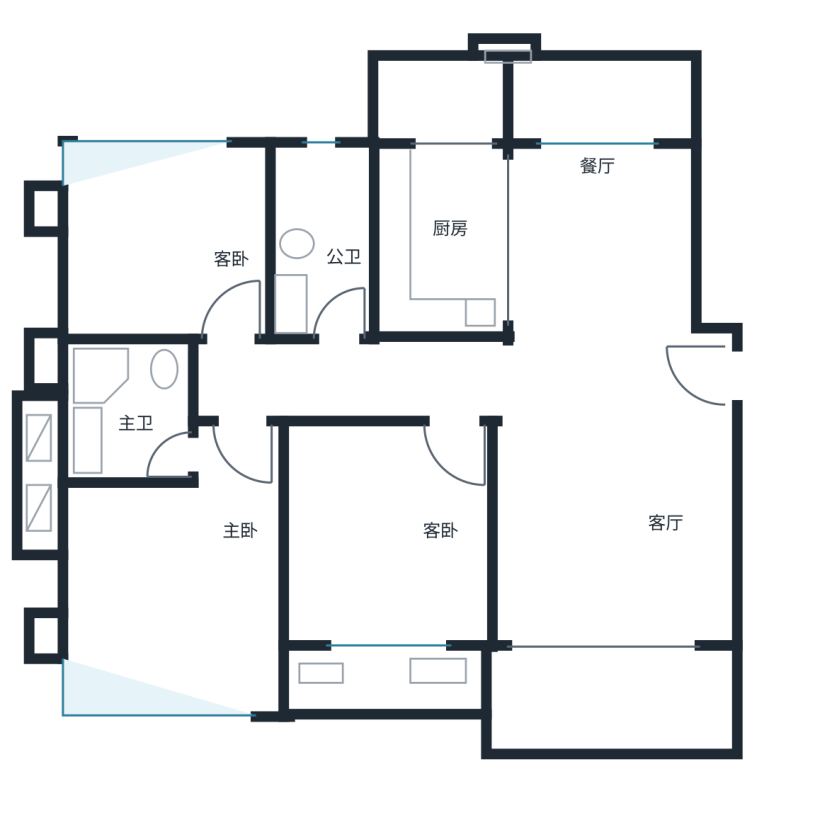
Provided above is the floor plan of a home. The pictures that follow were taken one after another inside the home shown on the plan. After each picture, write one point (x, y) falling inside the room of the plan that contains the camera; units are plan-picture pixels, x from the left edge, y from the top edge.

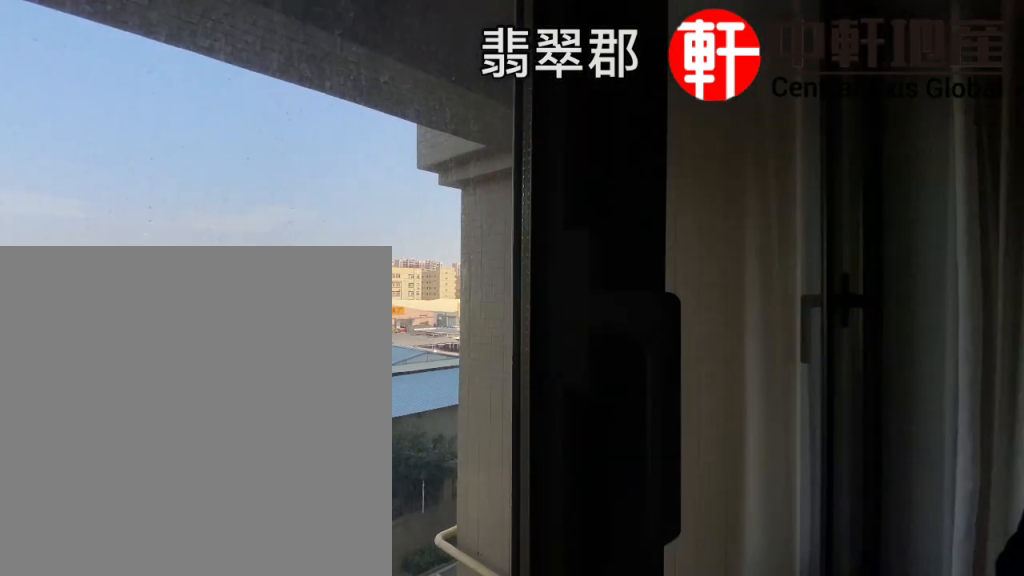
(601, 213)
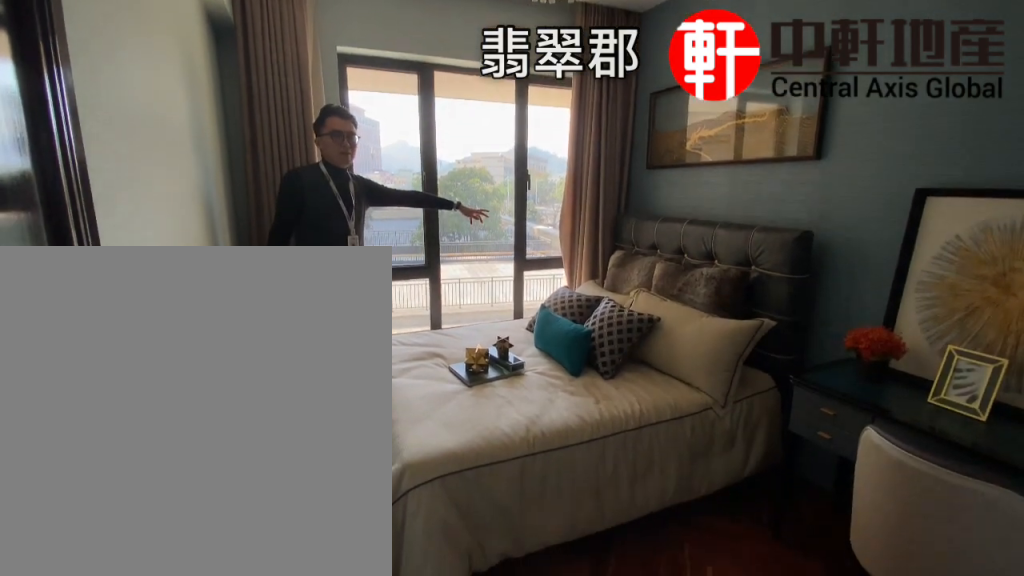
(389, 535)
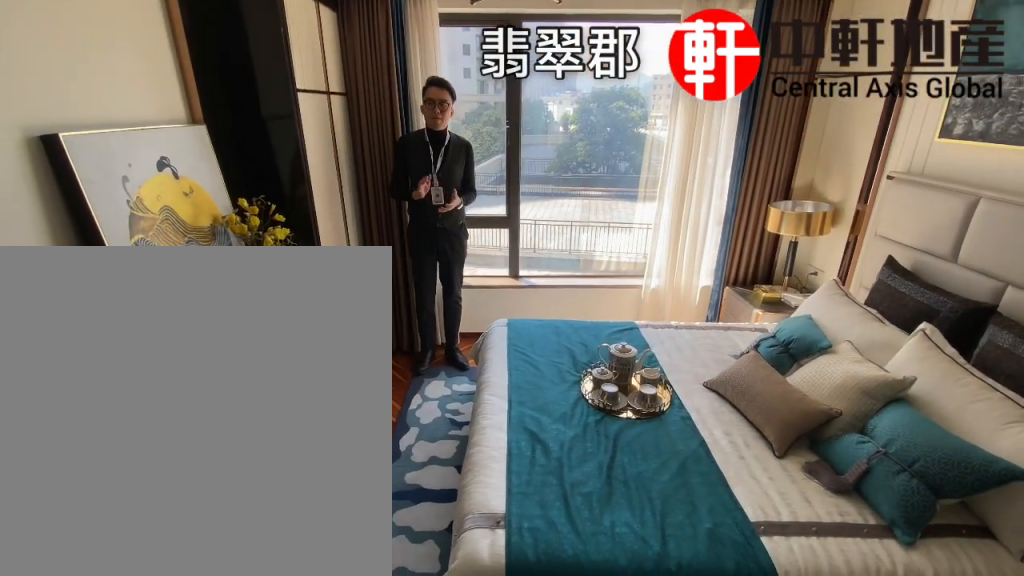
(165, 581)
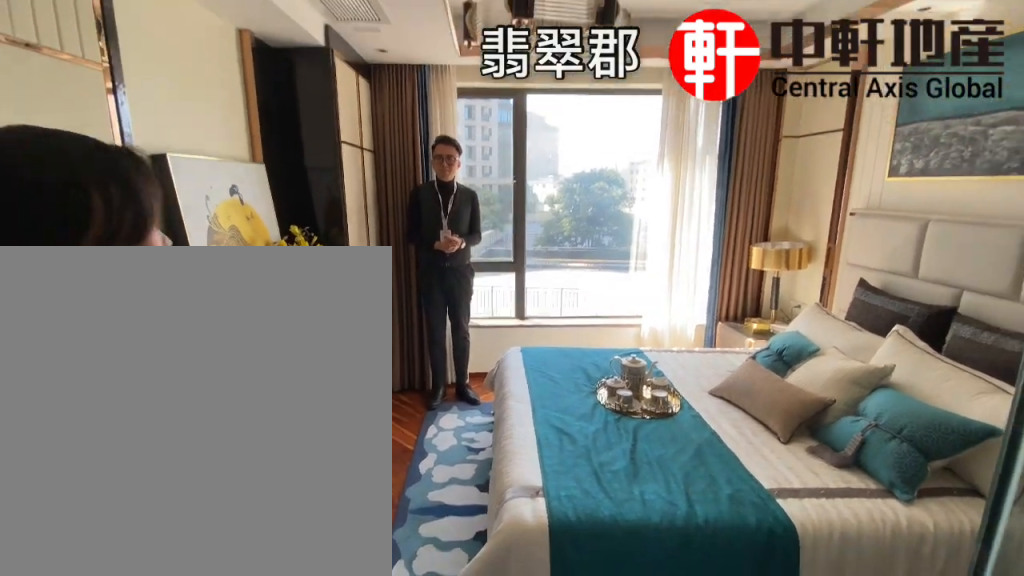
(165, 581)
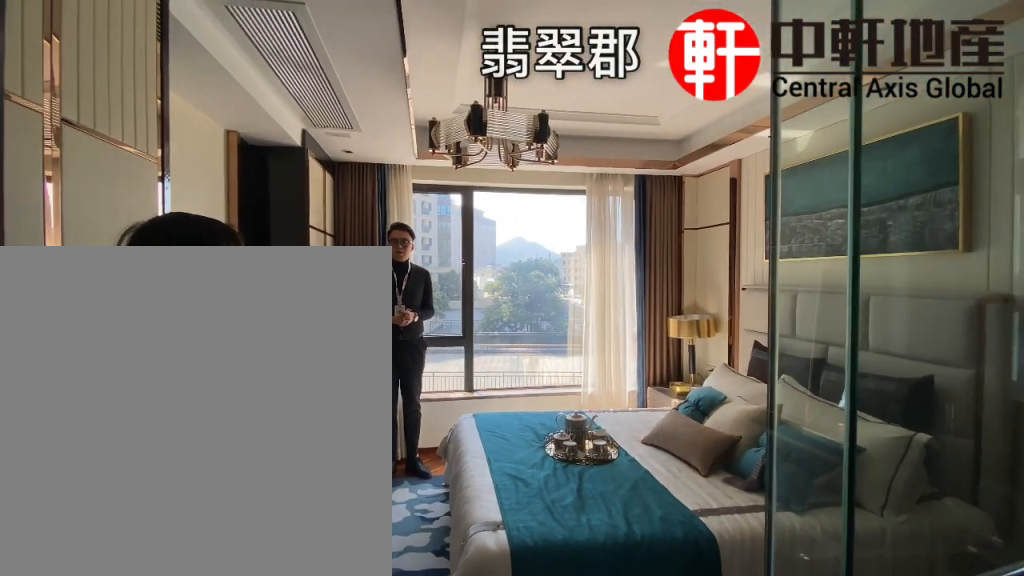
(165, 581)
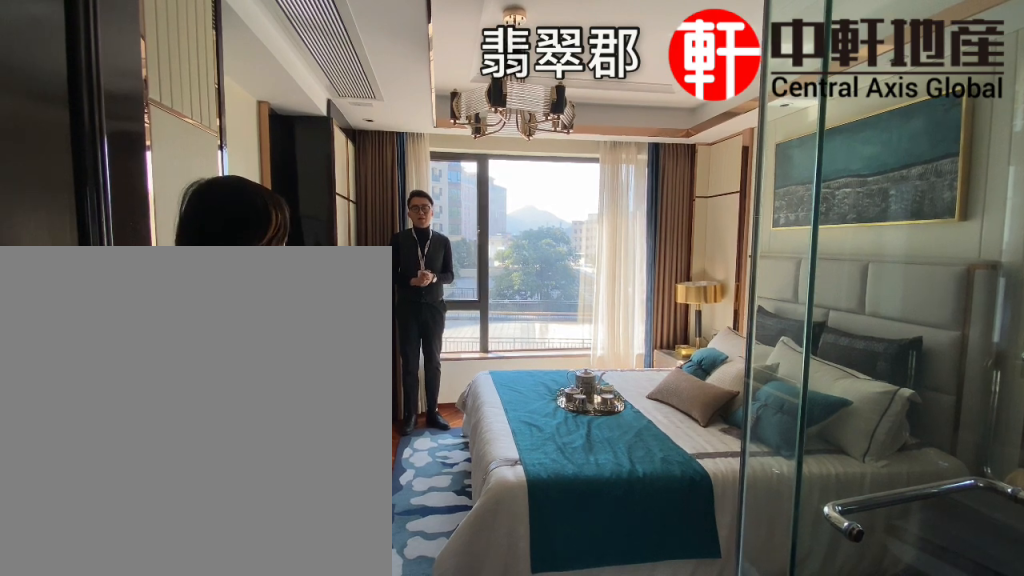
(165, 581)
